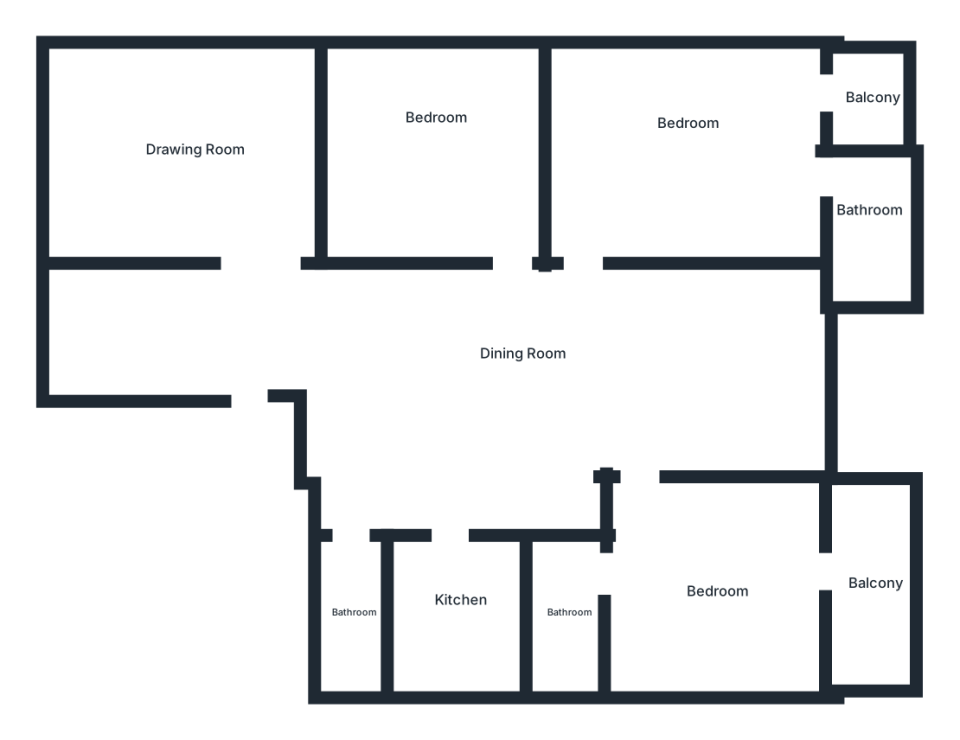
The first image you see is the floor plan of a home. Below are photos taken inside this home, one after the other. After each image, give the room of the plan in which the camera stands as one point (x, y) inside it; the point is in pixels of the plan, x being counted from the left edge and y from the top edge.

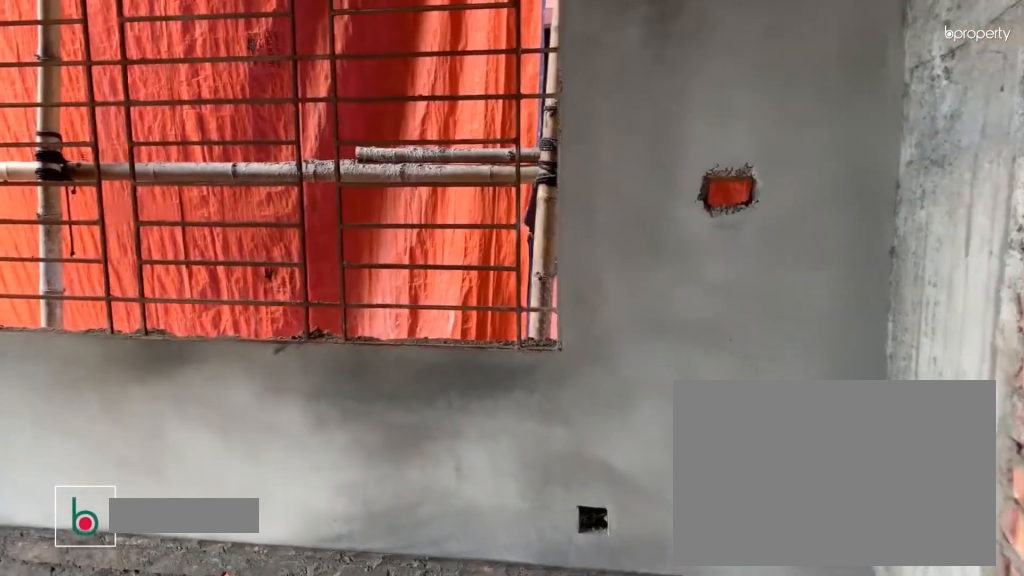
(717, 584)
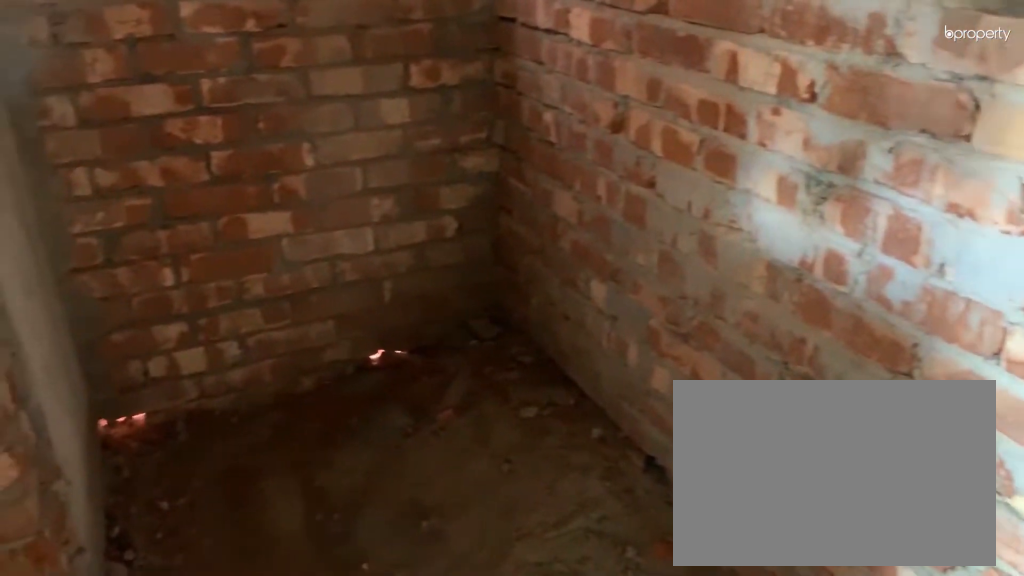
(569, 617)
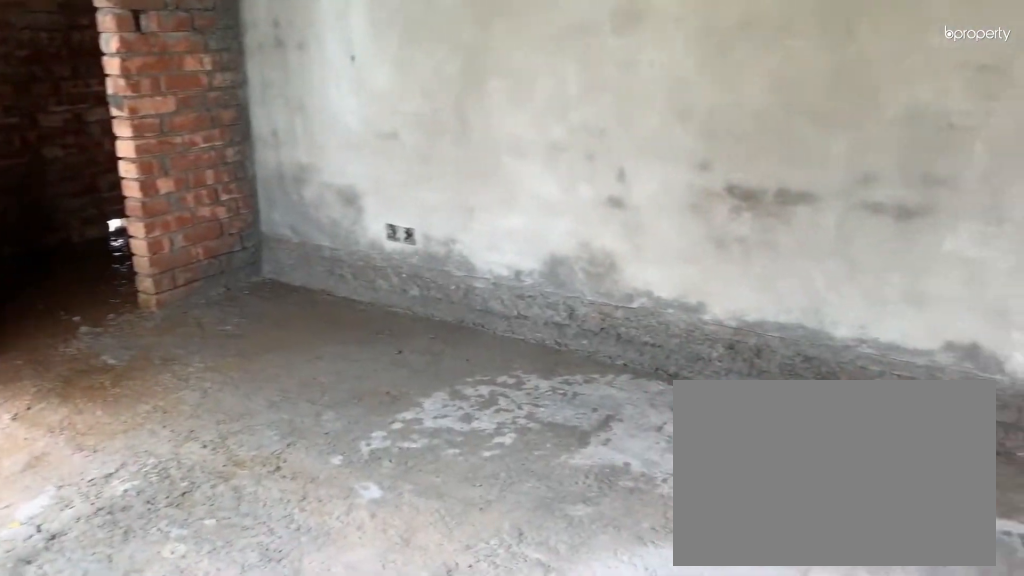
(691, 129)
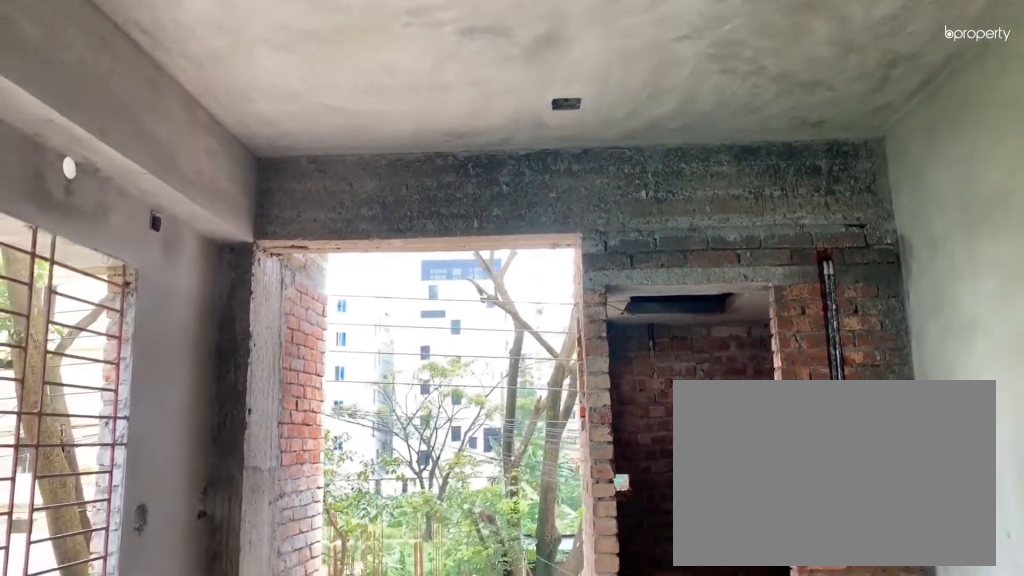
(691, 129)
